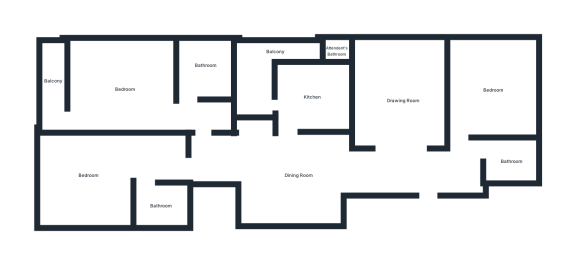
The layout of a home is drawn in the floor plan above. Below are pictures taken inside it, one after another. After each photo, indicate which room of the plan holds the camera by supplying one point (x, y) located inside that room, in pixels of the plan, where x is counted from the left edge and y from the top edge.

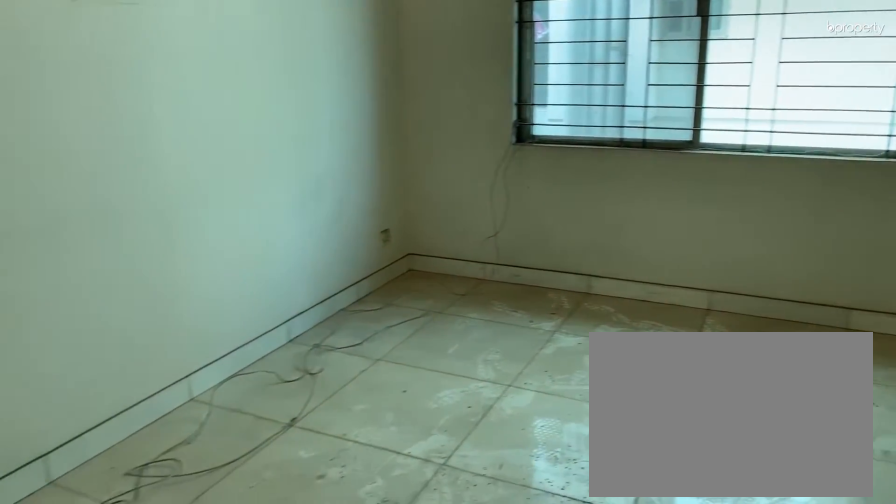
(404, 95)
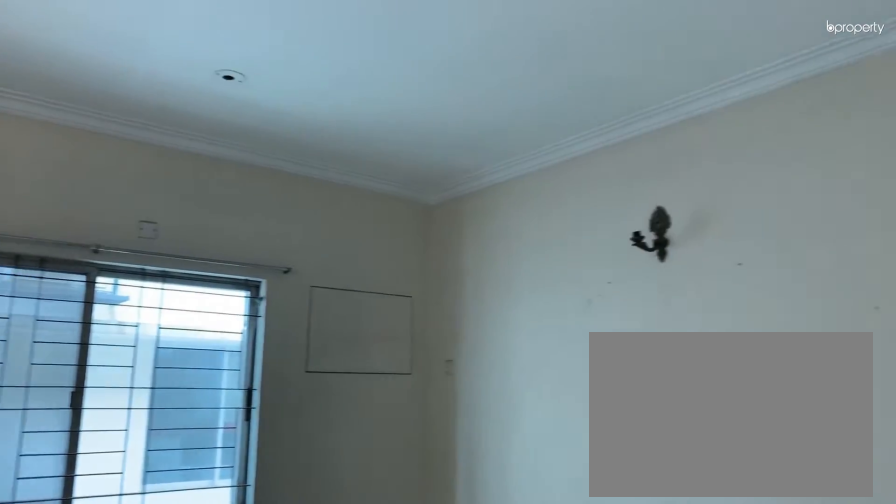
(404, 95)
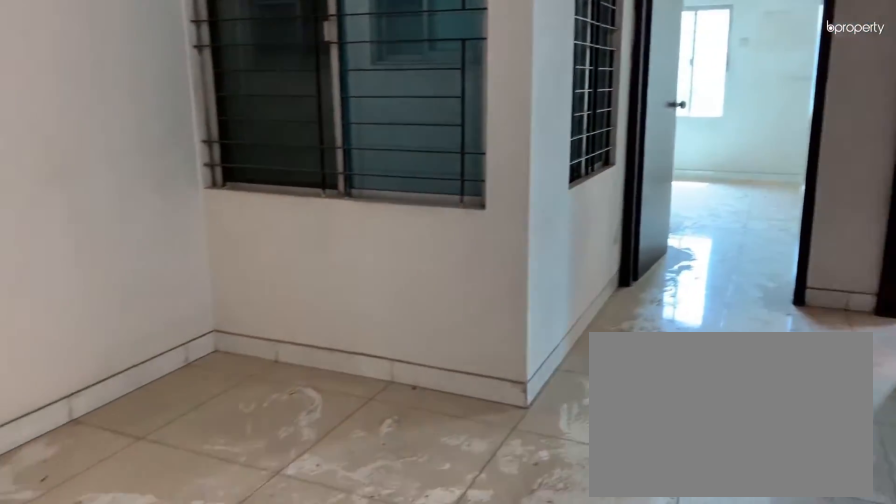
(295, 184)
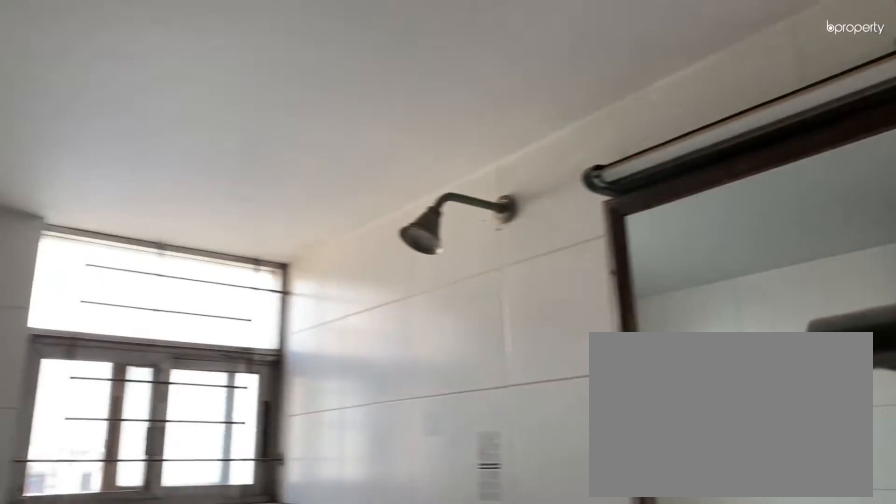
(511, 161)
